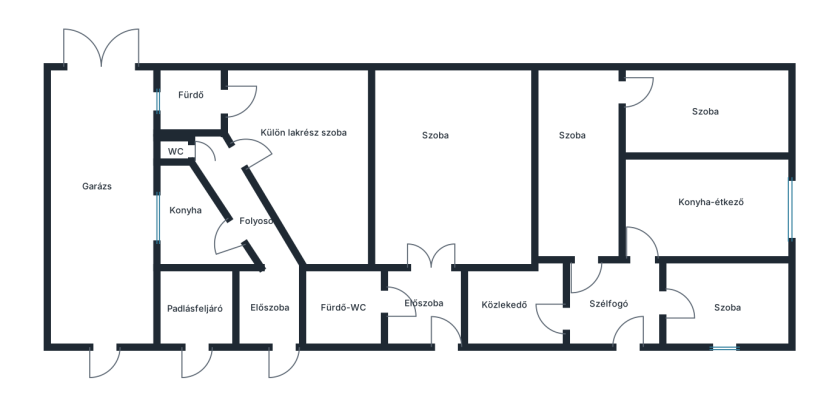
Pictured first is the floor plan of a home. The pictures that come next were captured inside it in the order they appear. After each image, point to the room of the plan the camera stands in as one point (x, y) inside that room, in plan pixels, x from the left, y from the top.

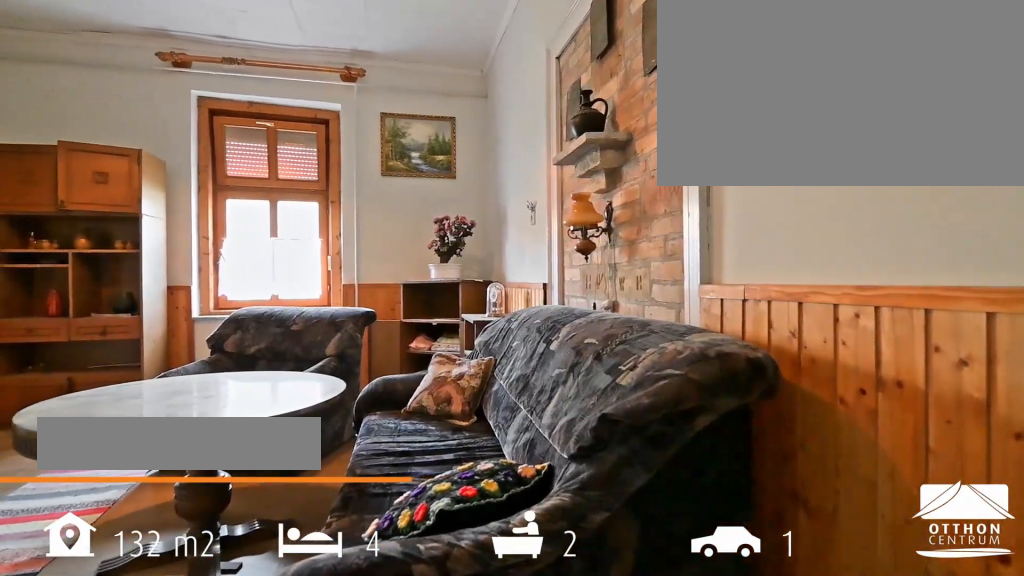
(322, 179)
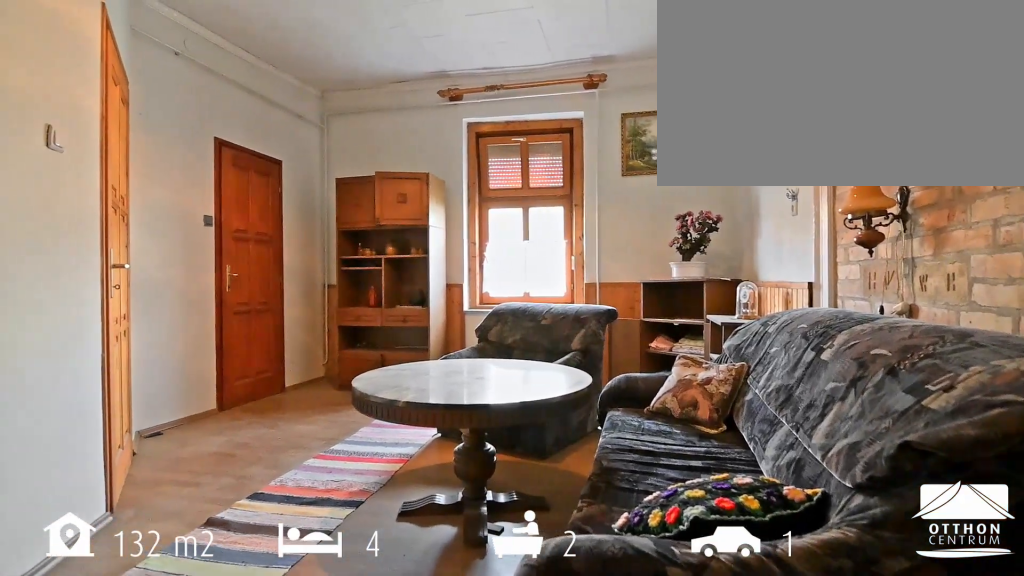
(322, 179)
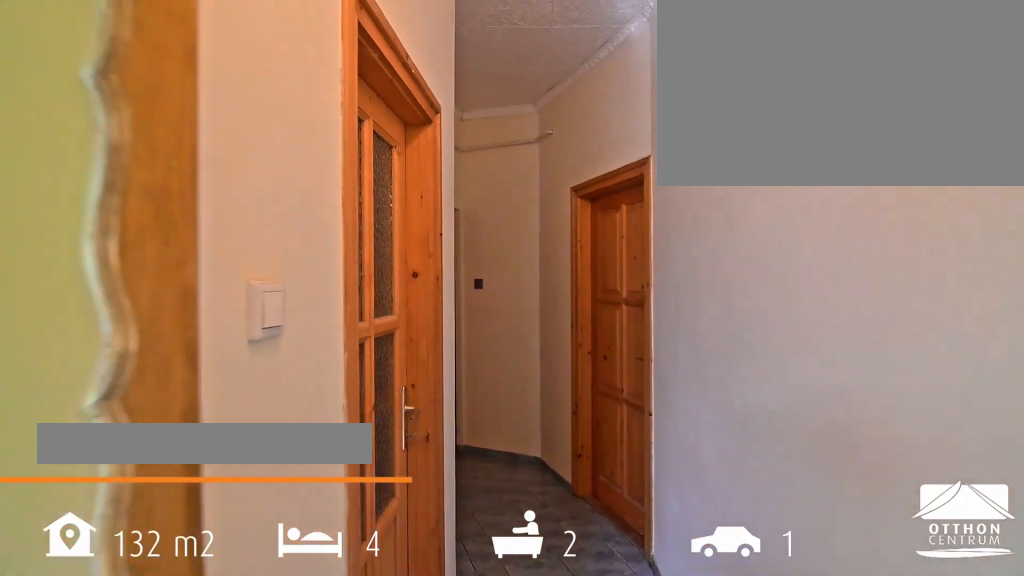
(270, 242)
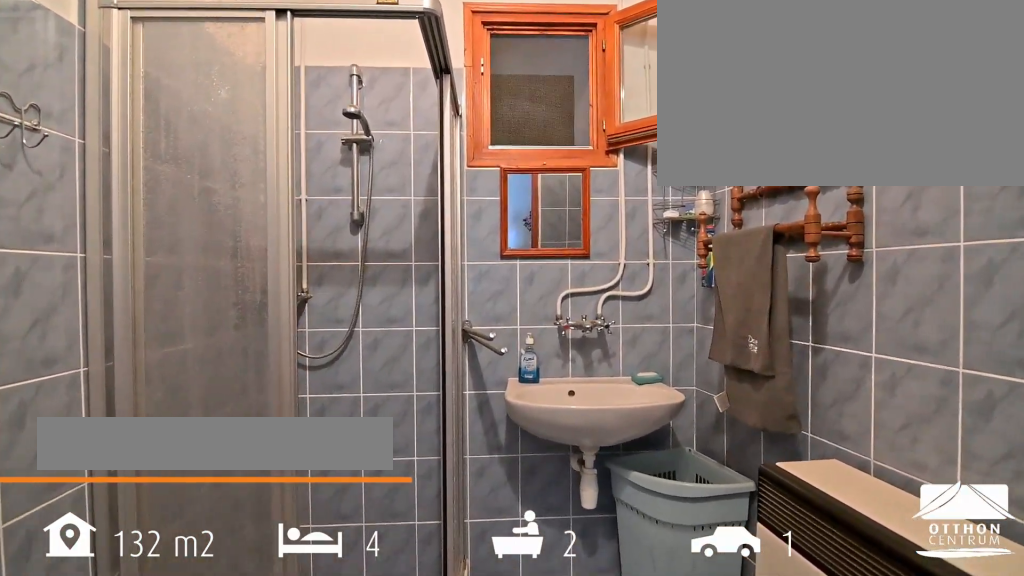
(193, 110)
